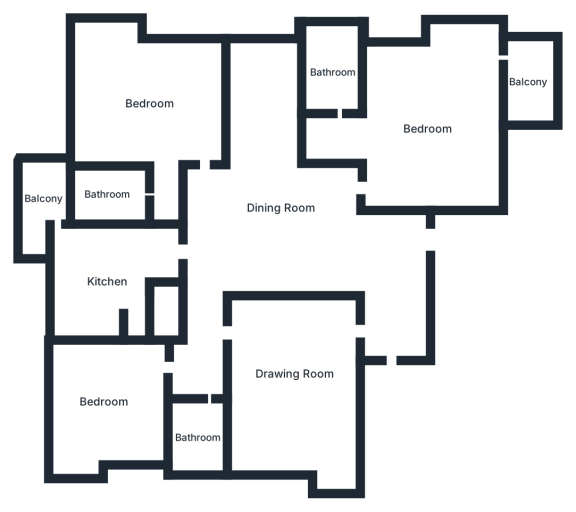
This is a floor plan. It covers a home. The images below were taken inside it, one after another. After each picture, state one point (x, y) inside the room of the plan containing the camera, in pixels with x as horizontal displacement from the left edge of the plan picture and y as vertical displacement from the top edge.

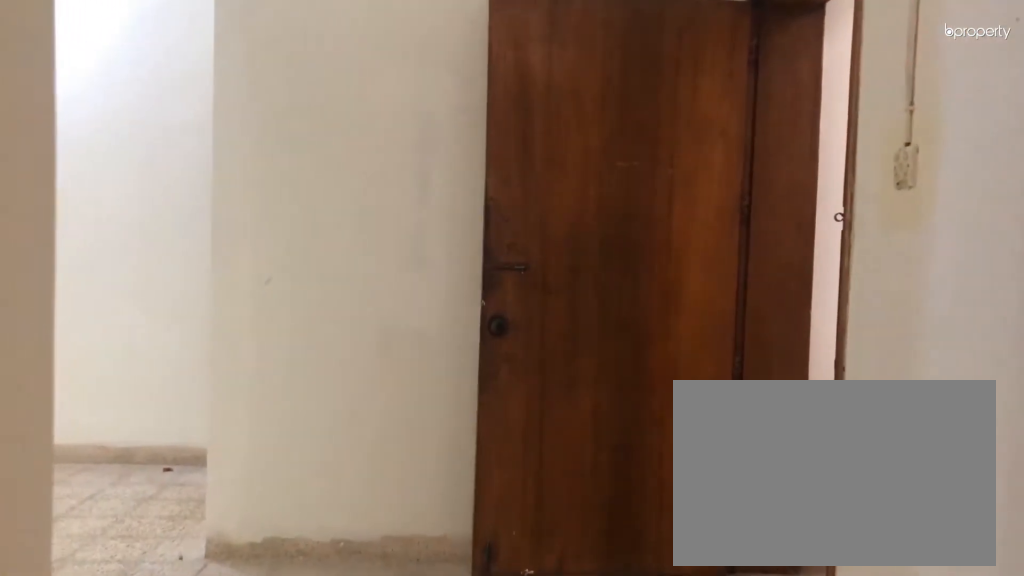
(391, 313)
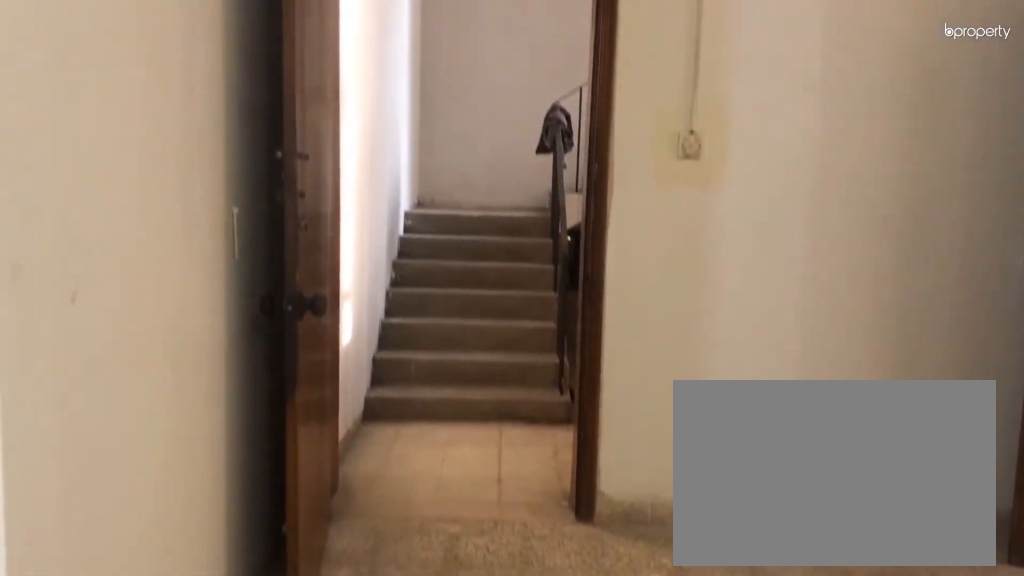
(276, 205)
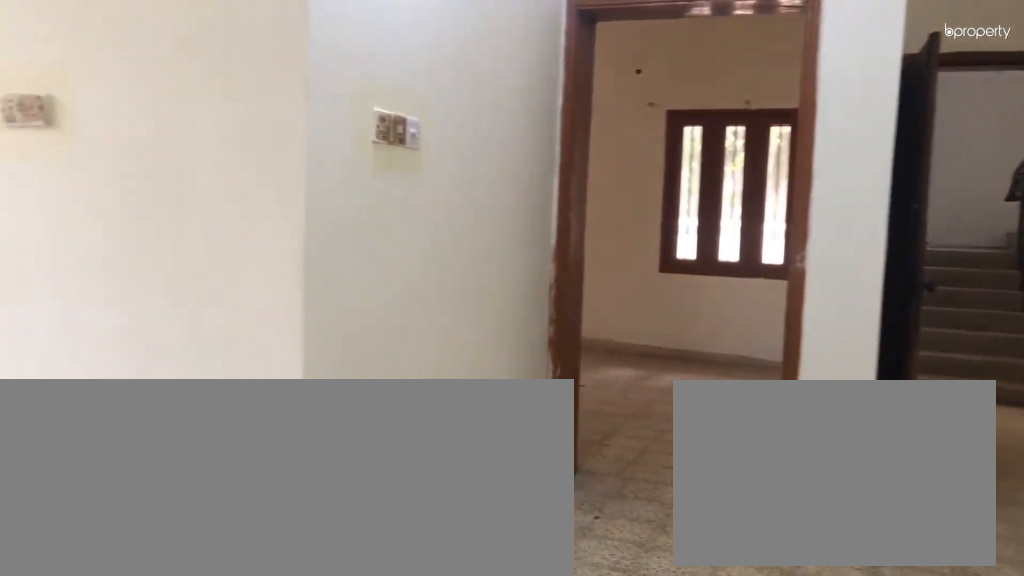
(276, 205)
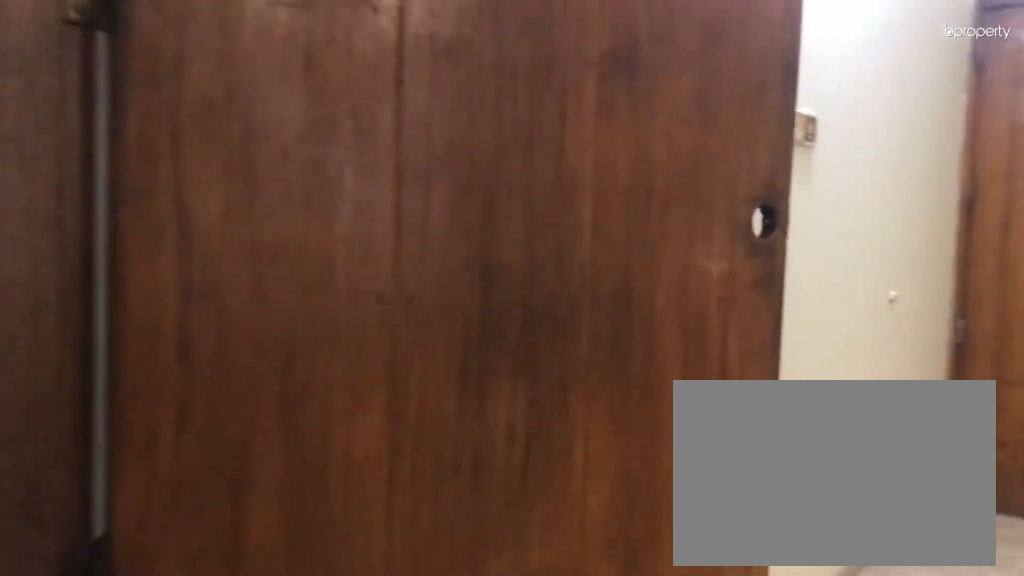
(295, 374)
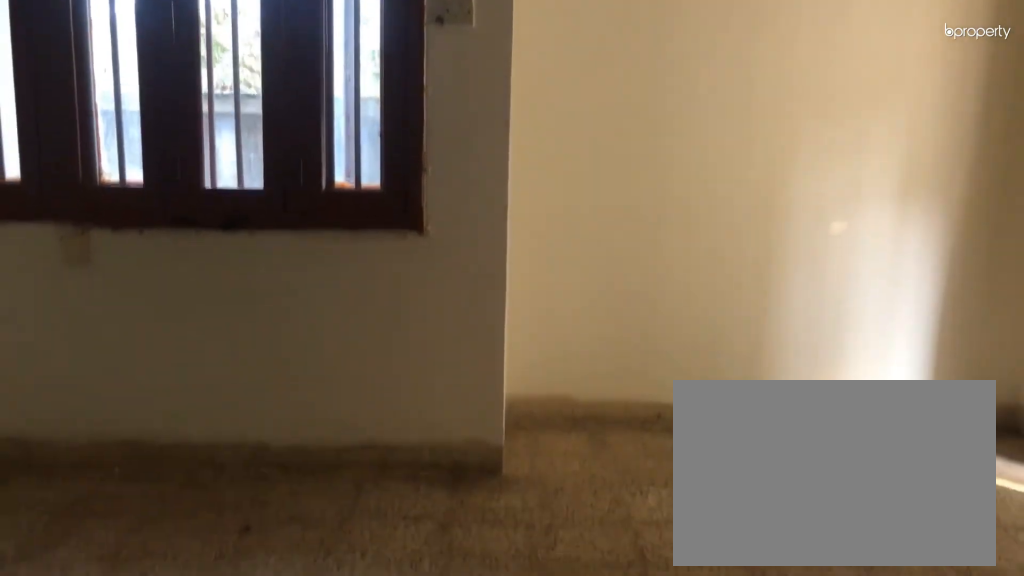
(425, 130)
